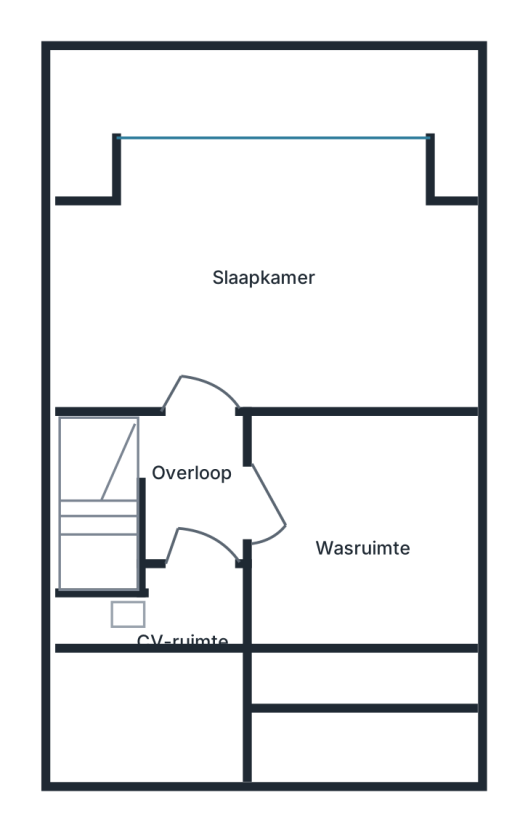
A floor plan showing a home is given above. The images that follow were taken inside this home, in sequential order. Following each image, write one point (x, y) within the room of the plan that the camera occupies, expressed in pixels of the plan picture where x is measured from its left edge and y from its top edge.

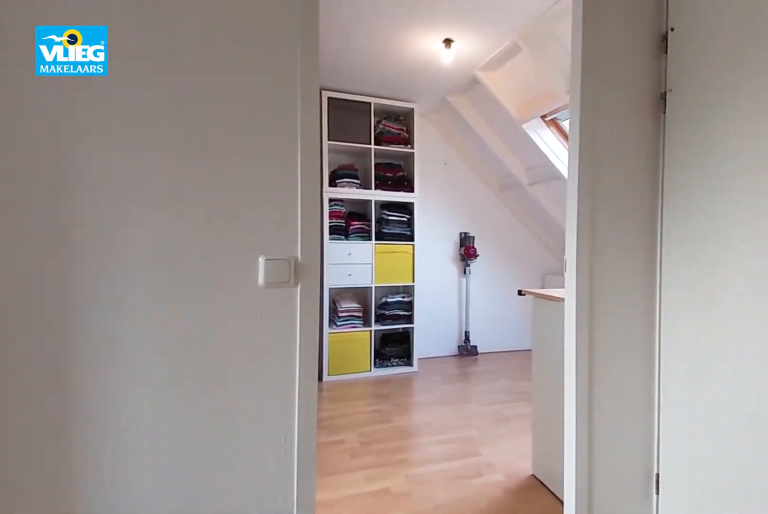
(191, 489)
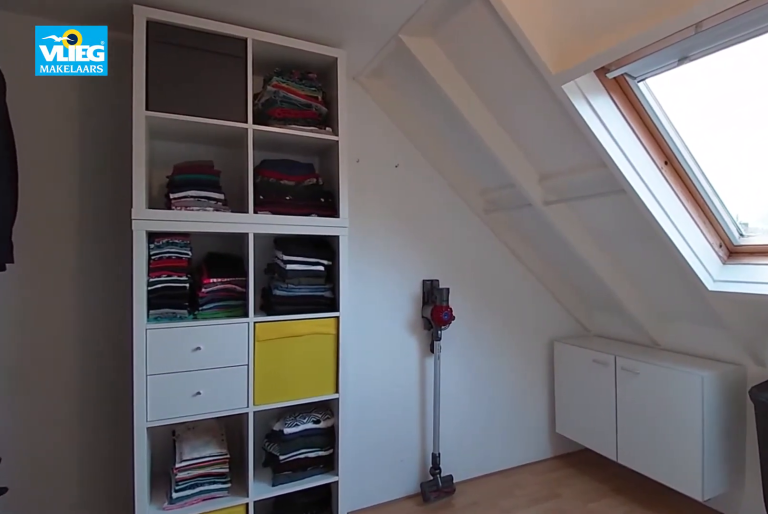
(359, 538)
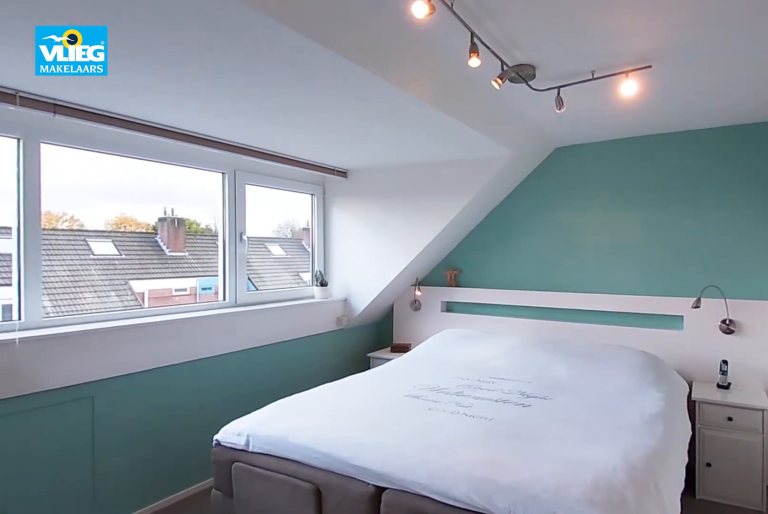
(157, 290)
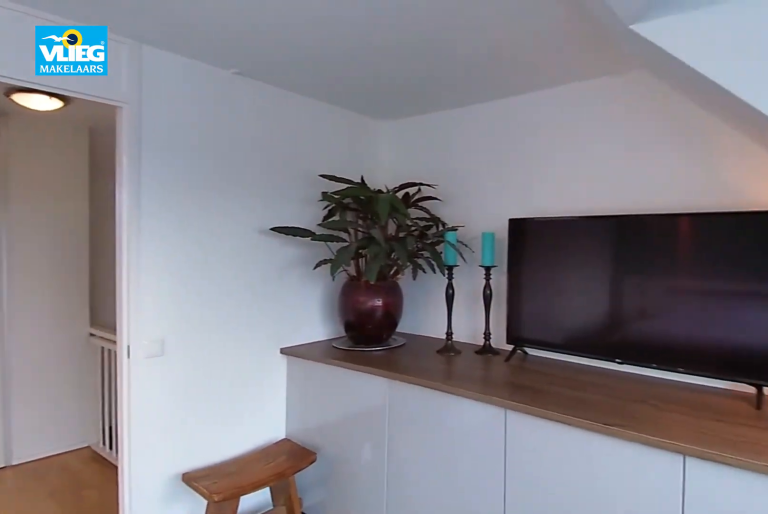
(157, 290)
